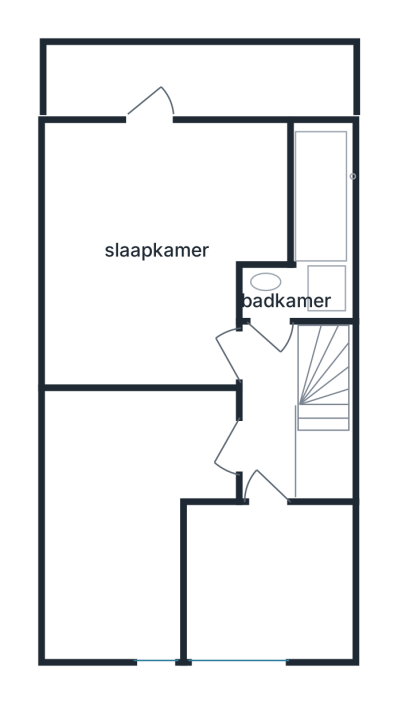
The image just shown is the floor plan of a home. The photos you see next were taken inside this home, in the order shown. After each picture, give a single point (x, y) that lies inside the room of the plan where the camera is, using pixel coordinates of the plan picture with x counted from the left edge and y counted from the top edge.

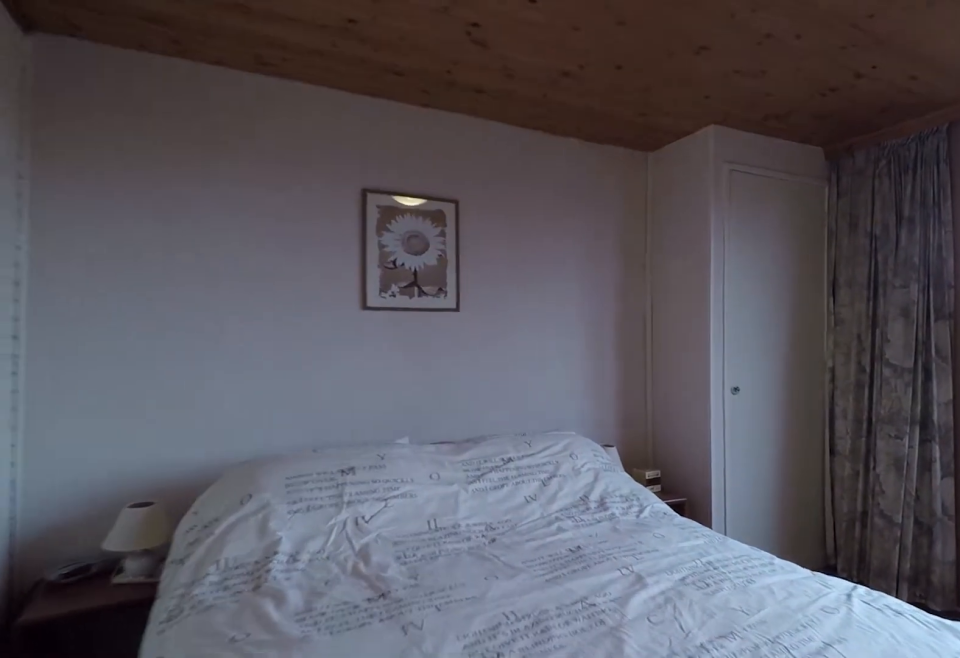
(50, 257)
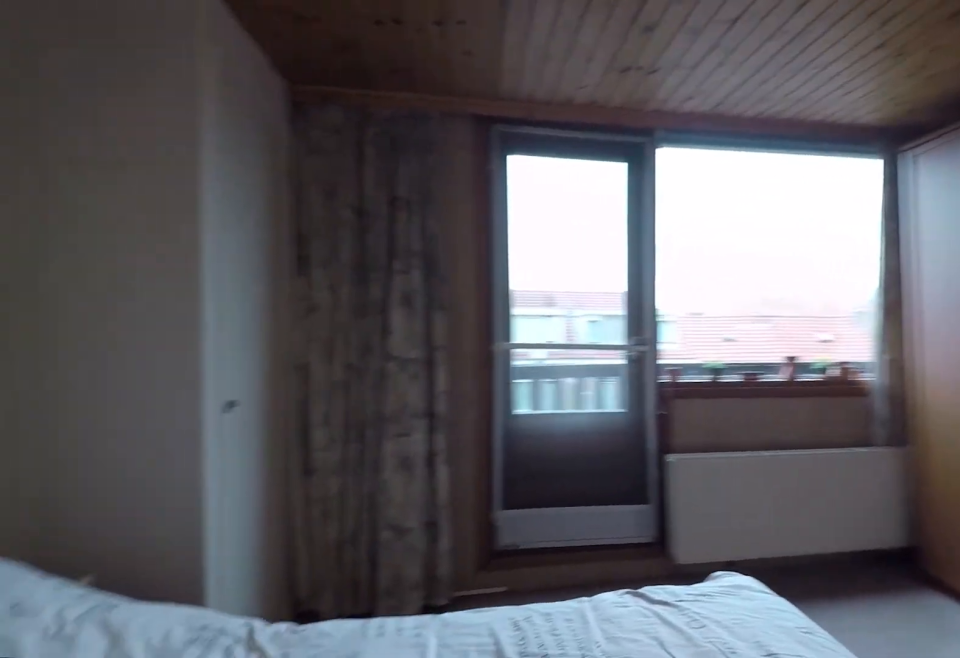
(50, 257)
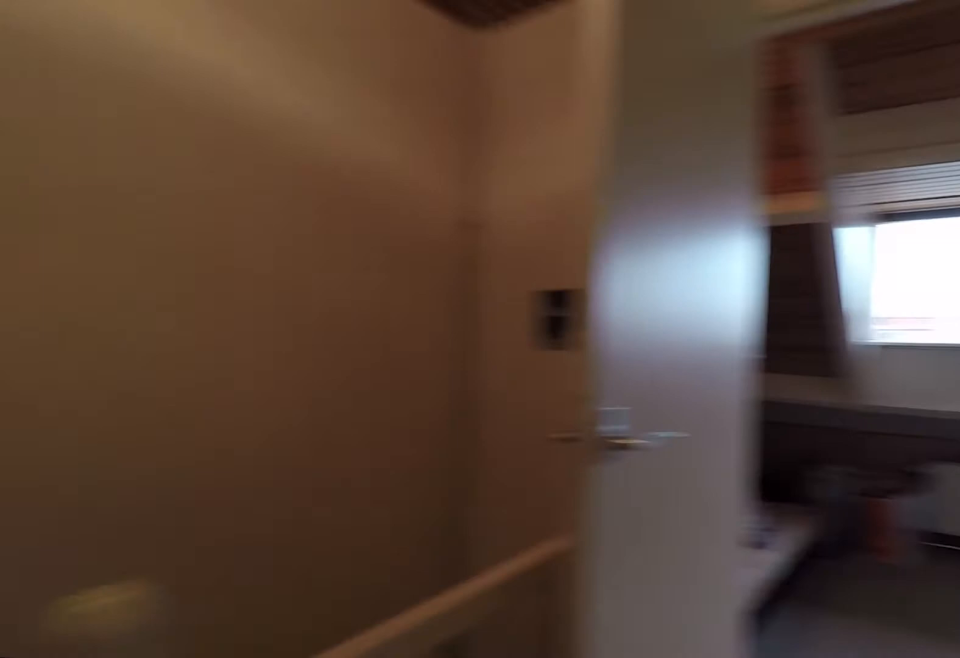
(269, 409)
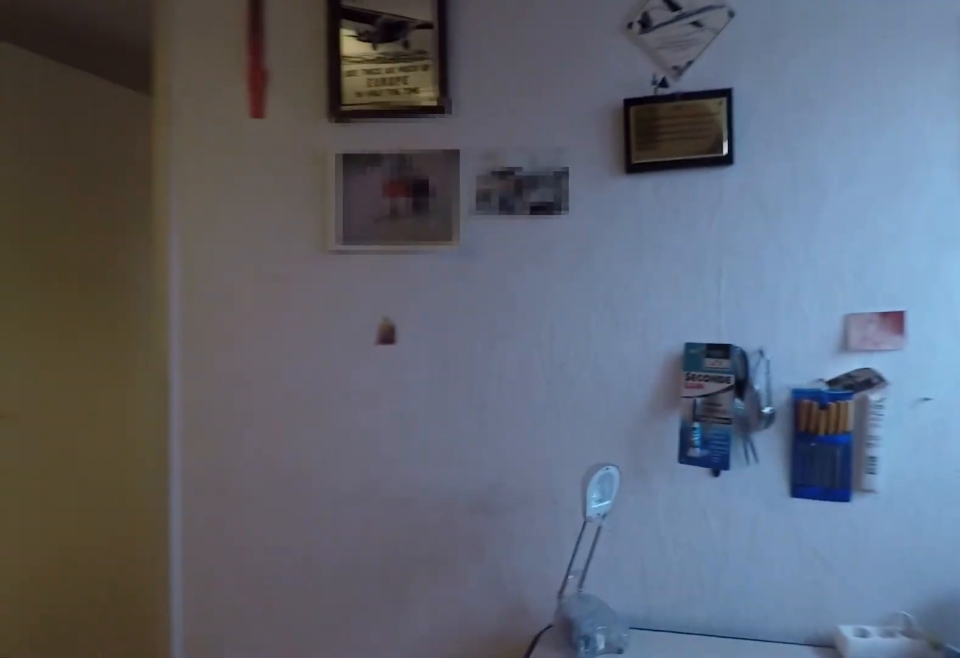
(131, 503)
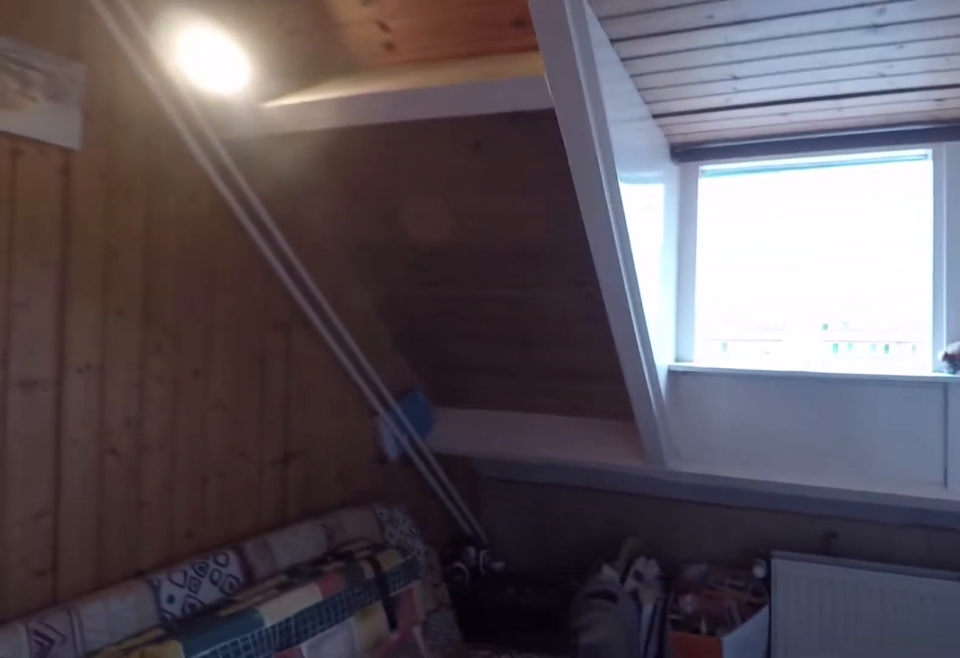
(264, 575)
